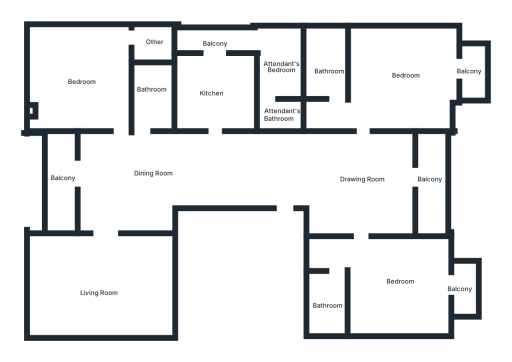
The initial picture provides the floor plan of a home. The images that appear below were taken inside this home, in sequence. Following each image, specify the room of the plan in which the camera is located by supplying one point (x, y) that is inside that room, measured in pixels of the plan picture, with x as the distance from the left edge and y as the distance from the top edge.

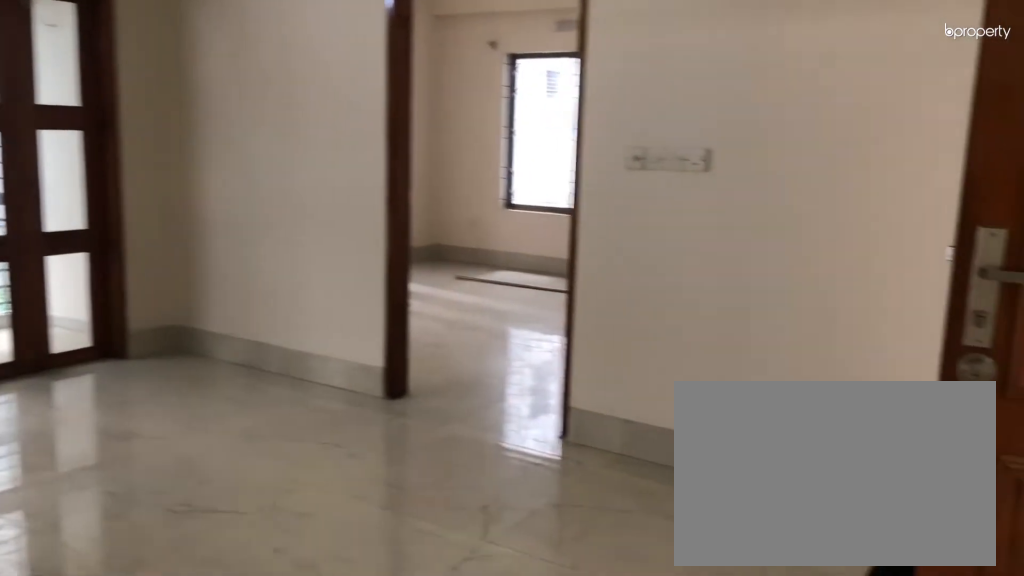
(348, 174)
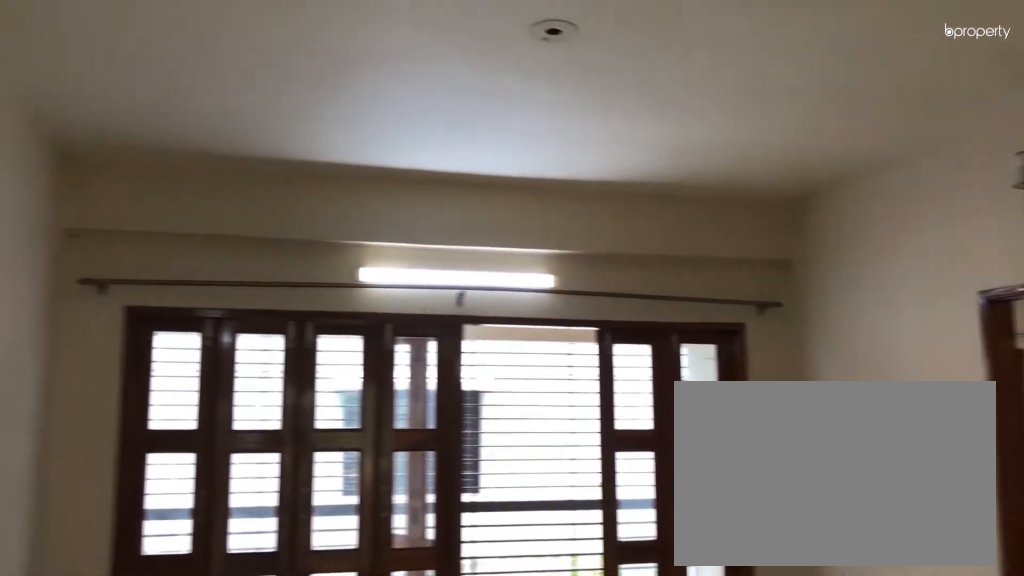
(348, 174)
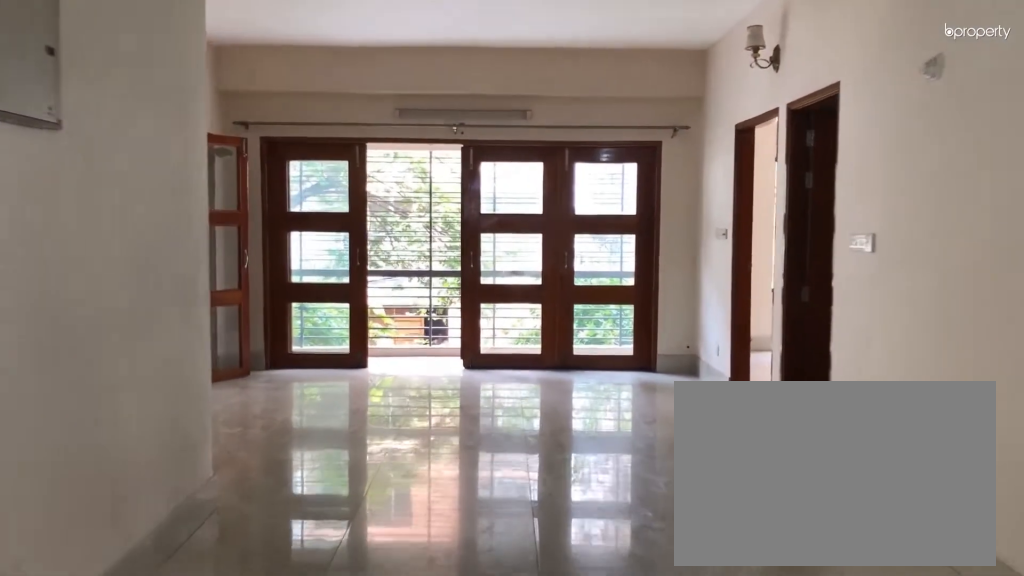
(197, 168)
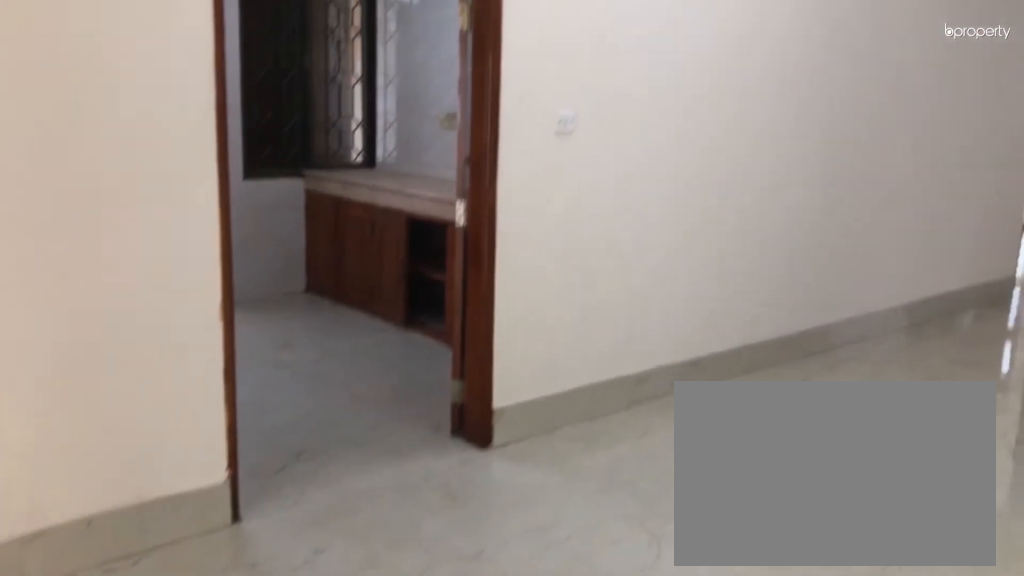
(118, 184)
